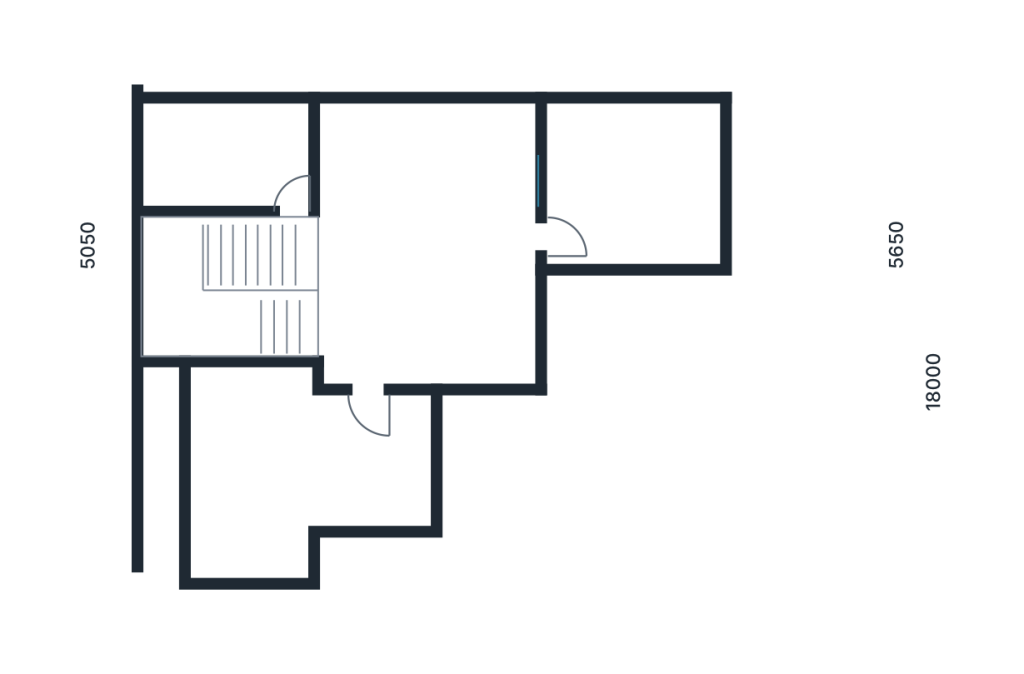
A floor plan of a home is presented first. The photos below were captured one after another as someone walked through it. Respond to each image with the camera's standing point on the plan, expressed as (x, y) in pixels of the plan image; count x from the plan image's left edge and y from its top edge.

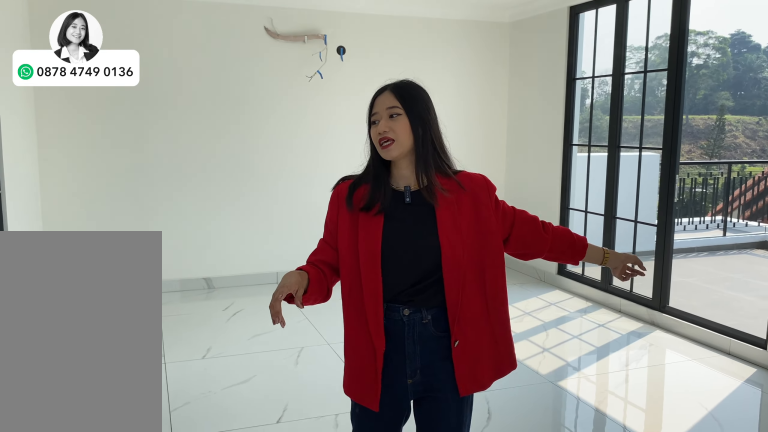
(414, 187)
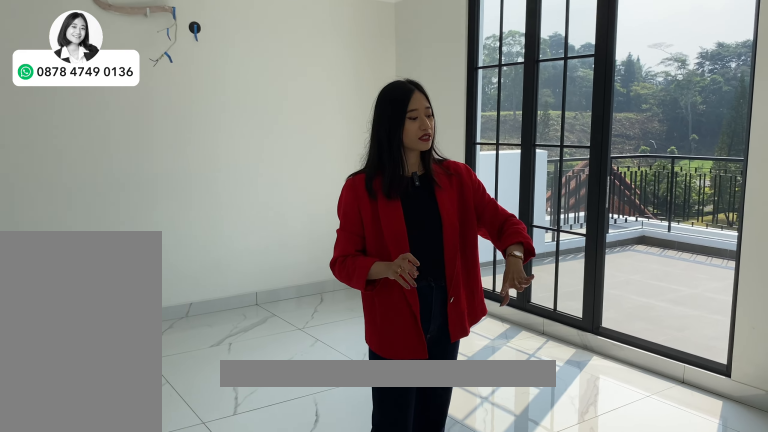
(414, 187)
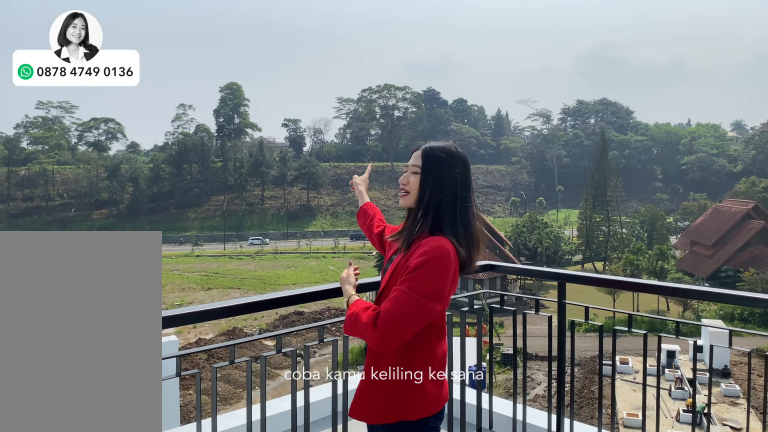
(631, 166)
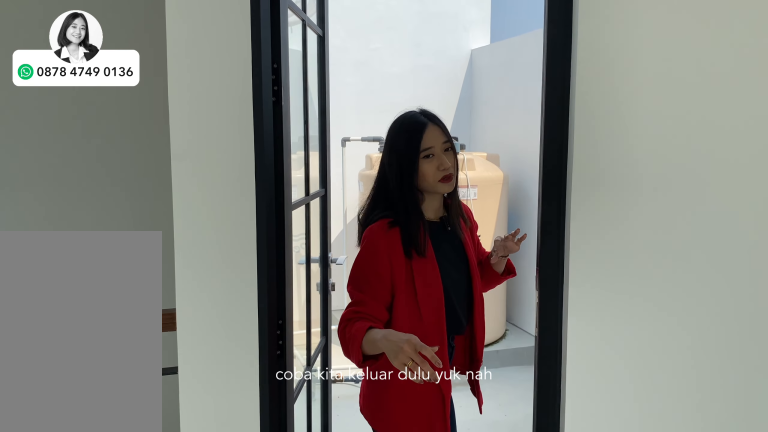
(420, 240)
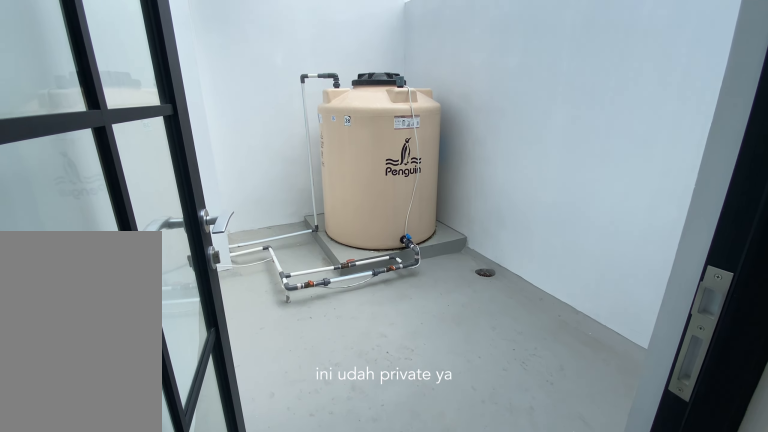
(228, 145)
